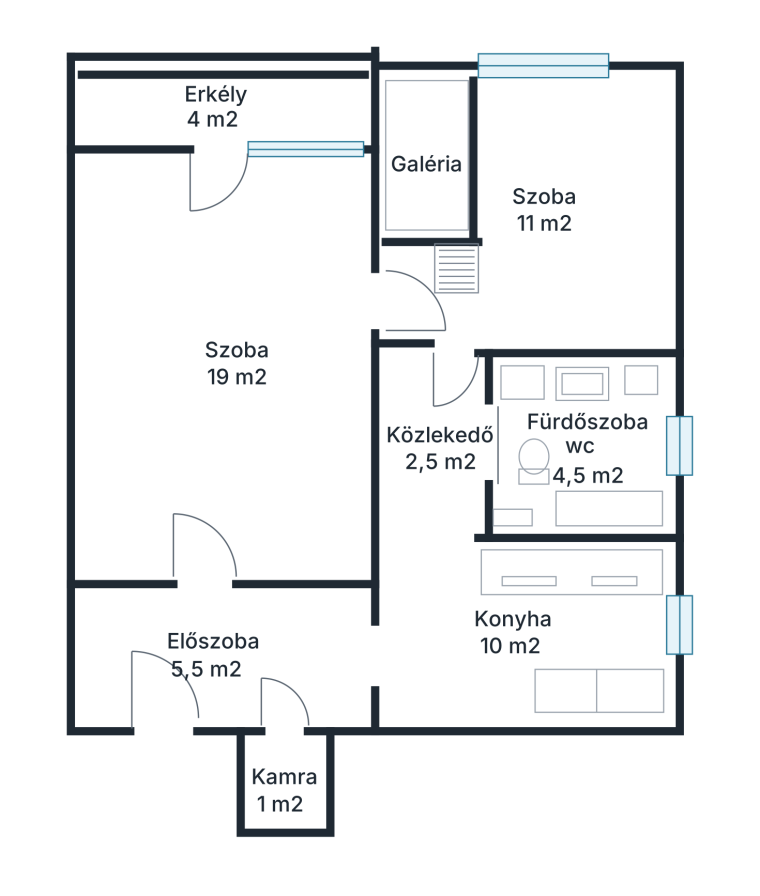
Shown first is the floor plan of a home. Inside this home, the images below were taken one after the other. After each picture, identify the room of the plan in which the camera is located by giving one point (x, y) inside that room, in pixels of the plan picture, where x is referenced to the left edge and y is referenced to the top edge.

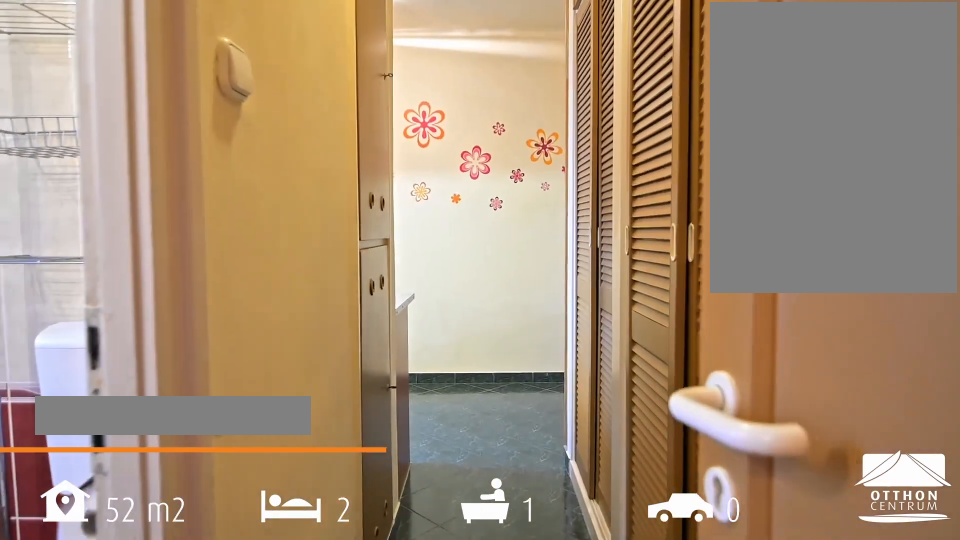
(449, 454)
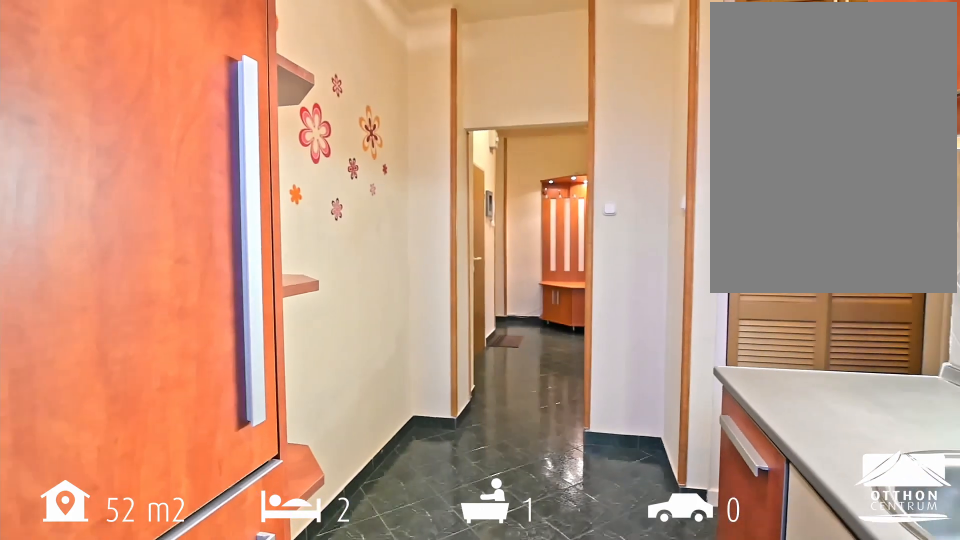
(517, 630)
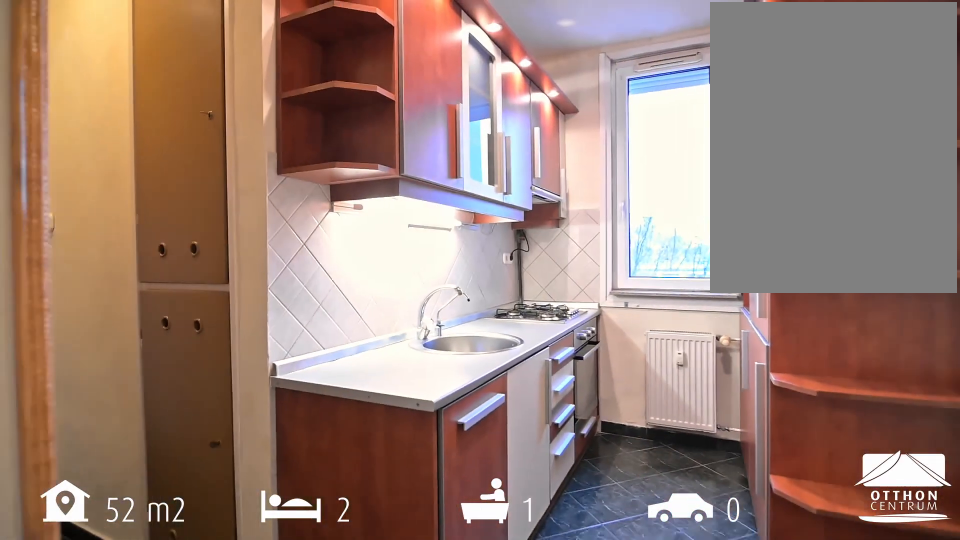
(517, 631)
